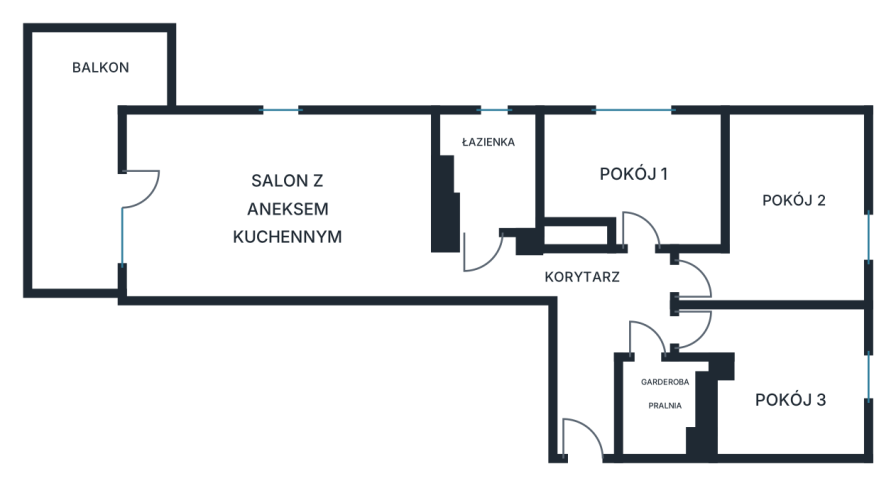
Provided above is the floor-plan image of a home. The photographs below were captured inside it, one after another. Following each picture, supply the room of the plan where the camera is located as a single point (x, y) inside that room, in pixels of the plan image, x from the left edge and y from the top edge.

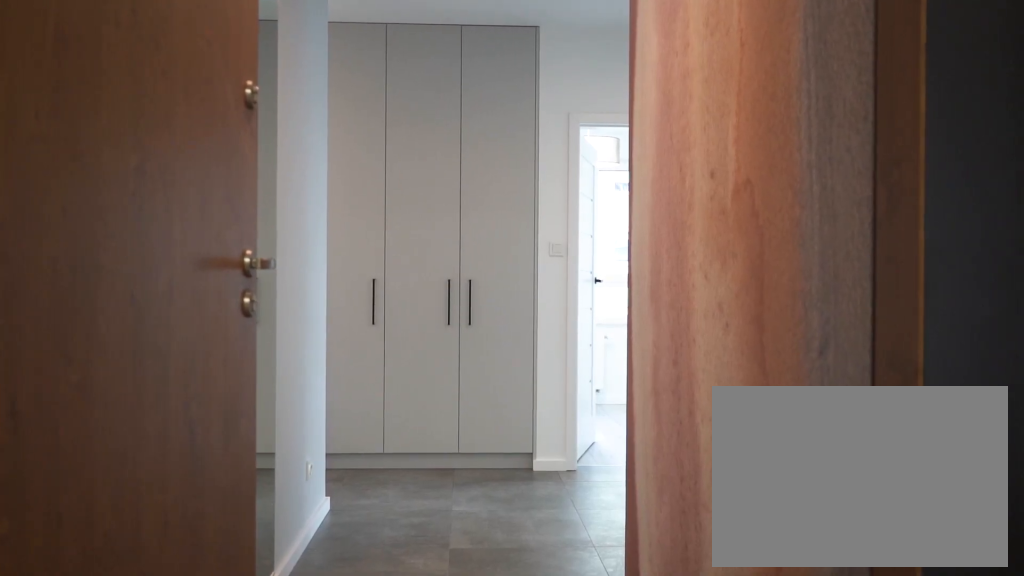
(577, 314)
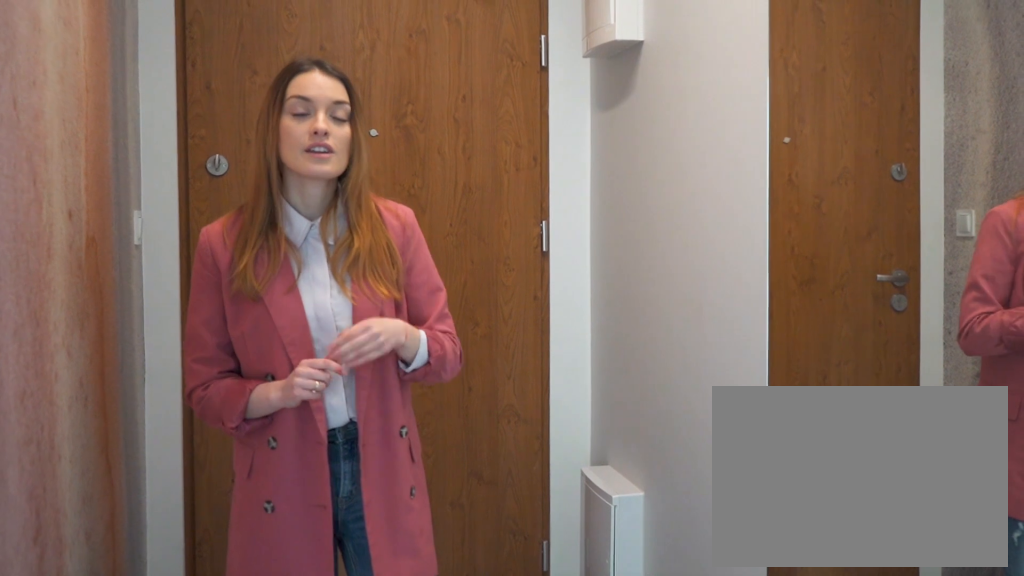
(576, 314)
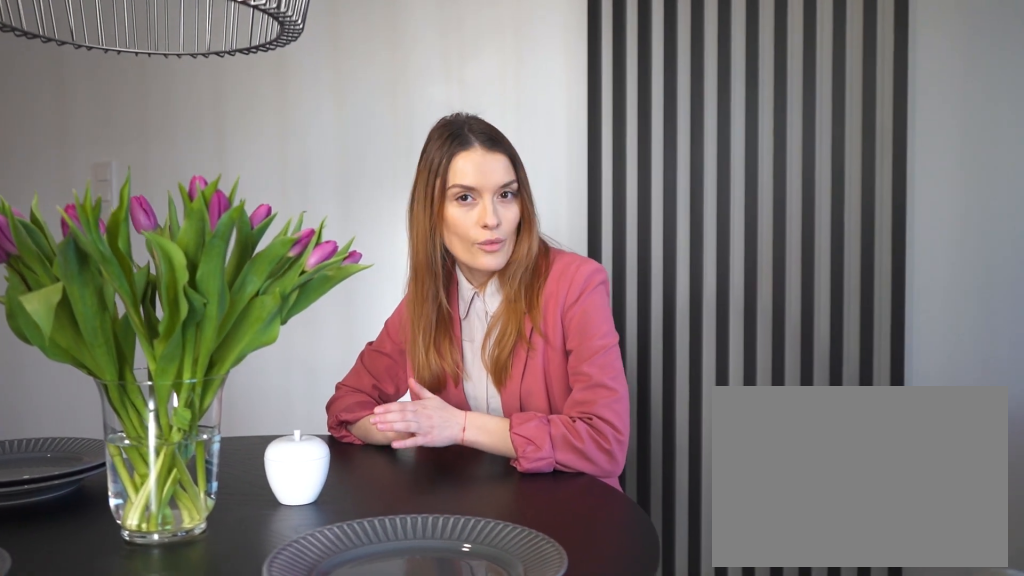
(277, 205)
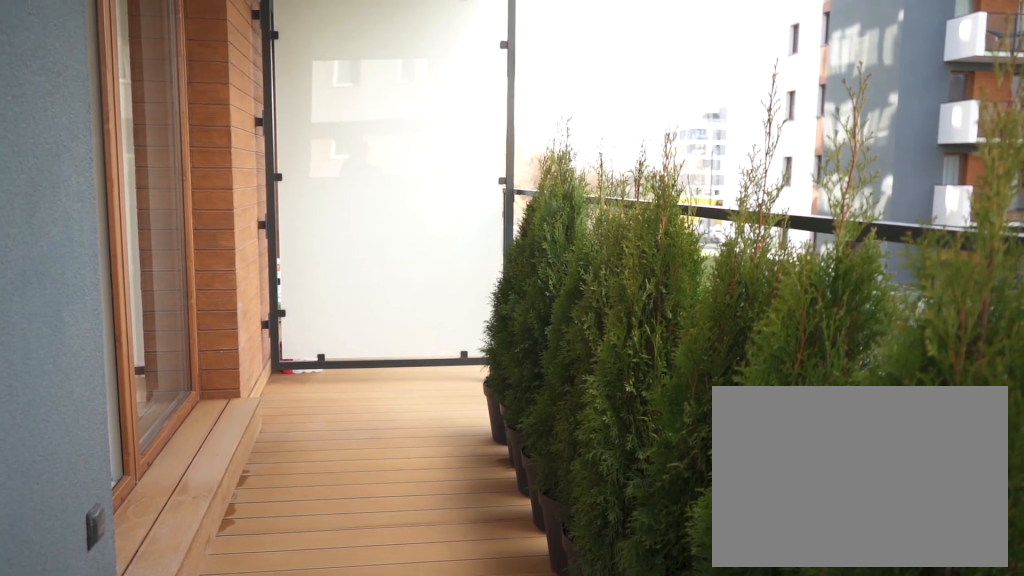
(86, 147)
